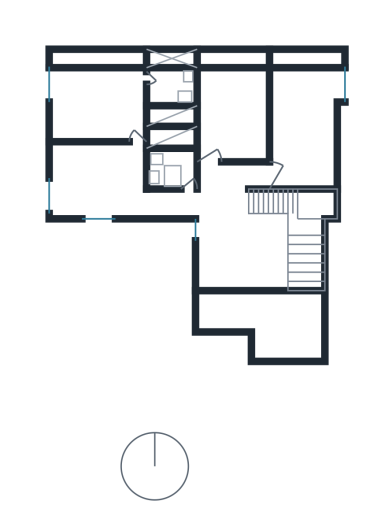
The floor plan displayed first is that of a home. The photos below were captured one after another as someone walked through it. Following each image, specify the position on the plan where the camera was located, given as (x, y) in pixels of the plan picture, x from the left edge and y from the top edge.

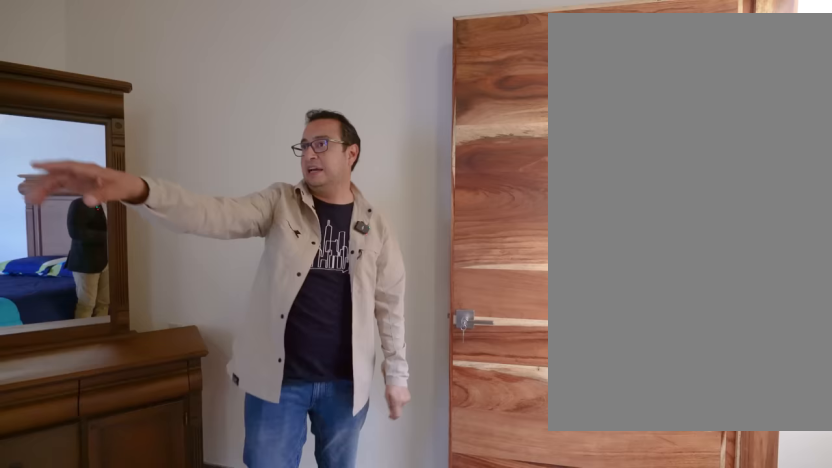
(291, 172)
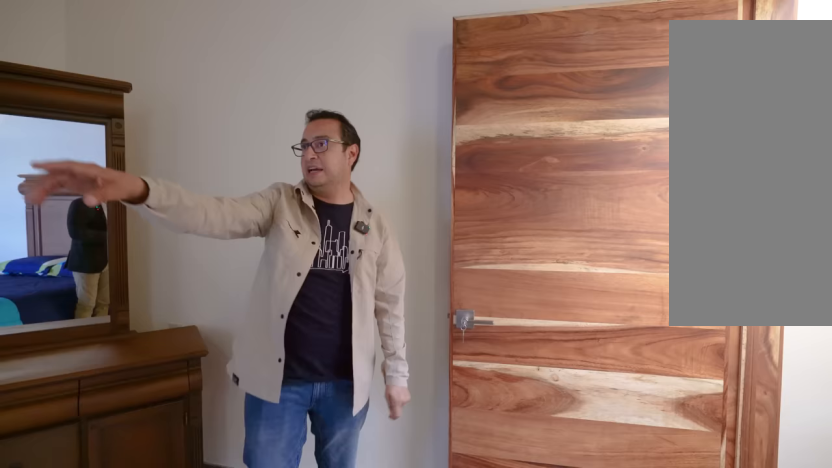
(291, 172)
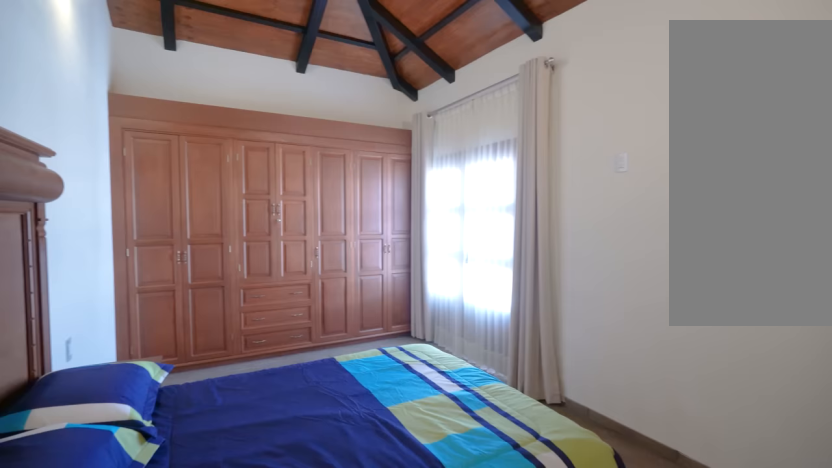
(291, 172)
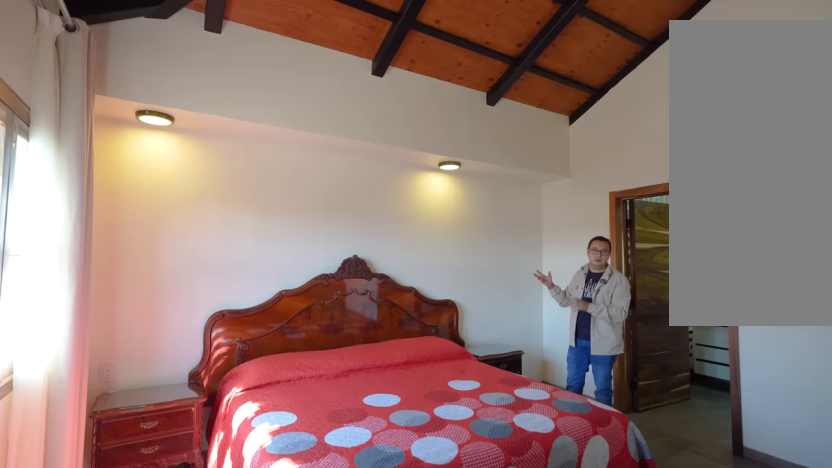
(136, 120)
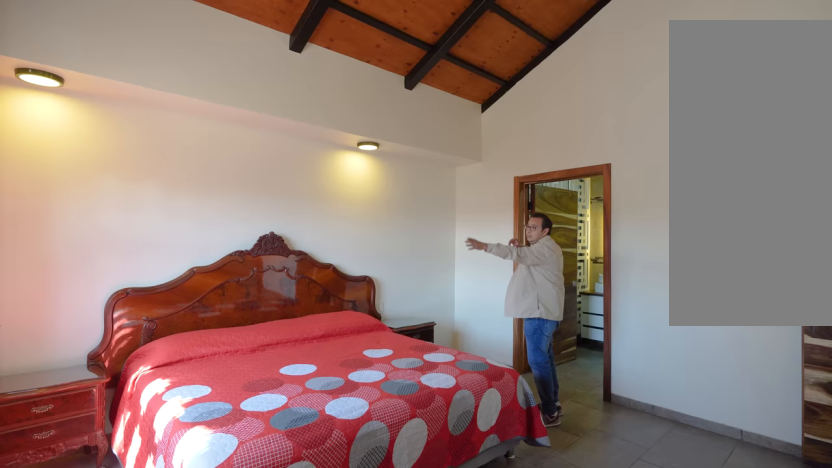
(100, 125)
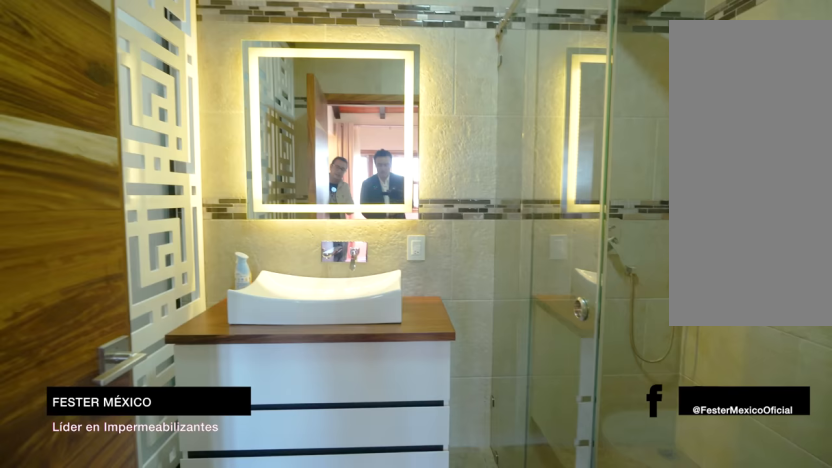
(131, 83)
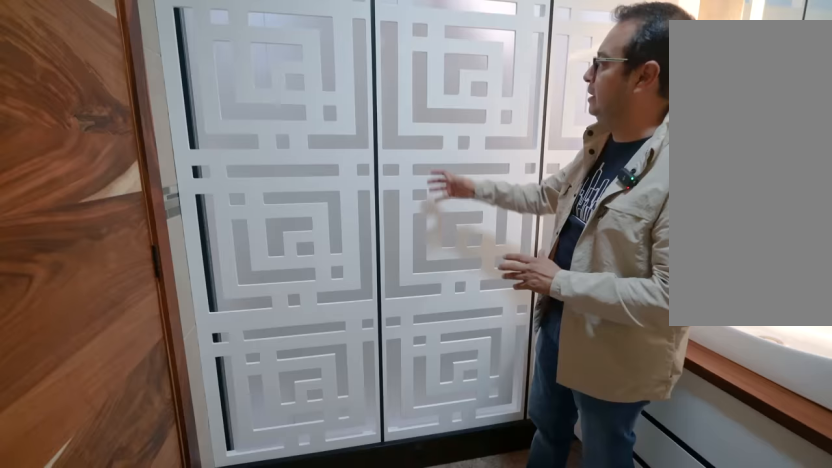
(172, 83)
